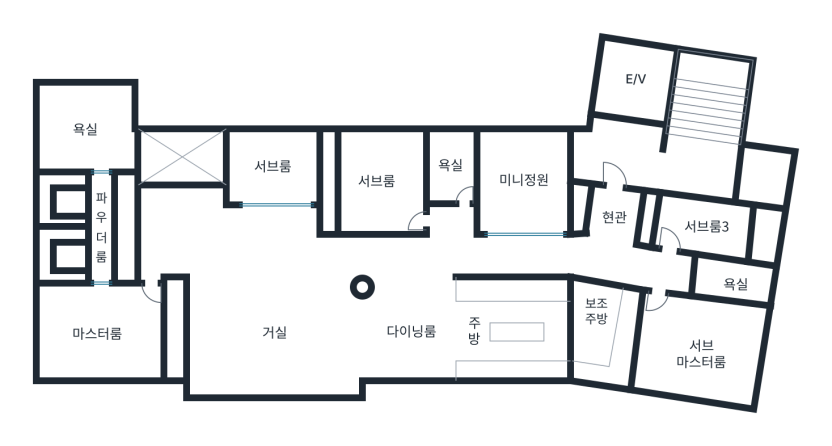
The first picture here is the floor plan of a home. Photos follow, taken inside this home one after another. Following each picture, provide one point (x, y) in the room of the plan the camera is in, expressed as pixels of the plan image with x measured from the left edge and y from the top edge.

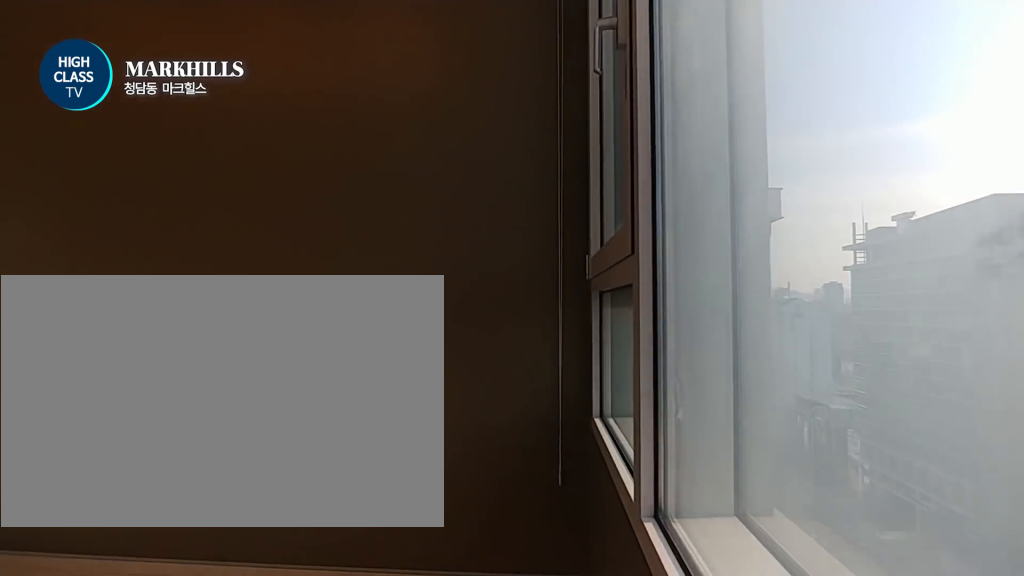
(272, 167)
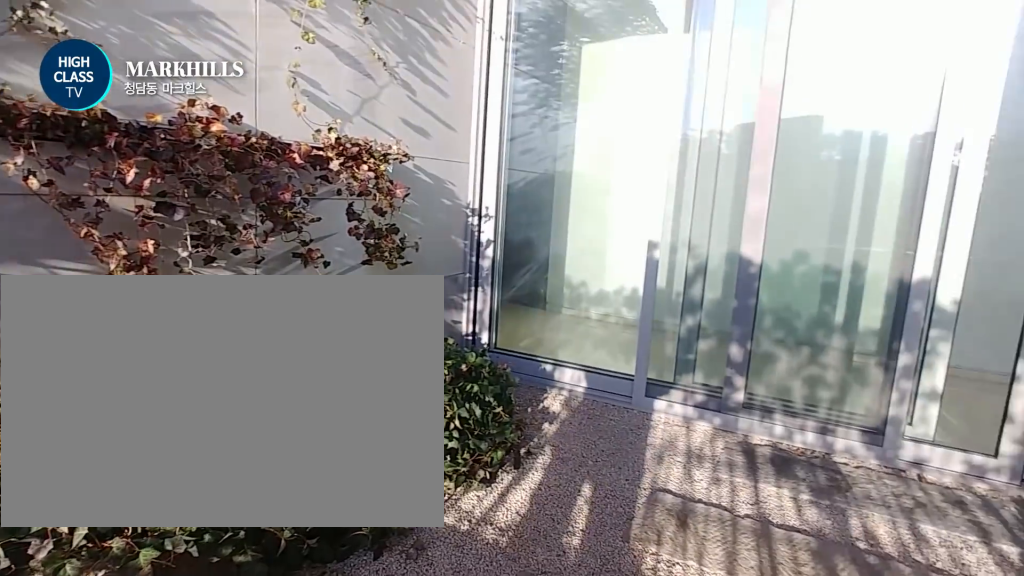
(523, 183)
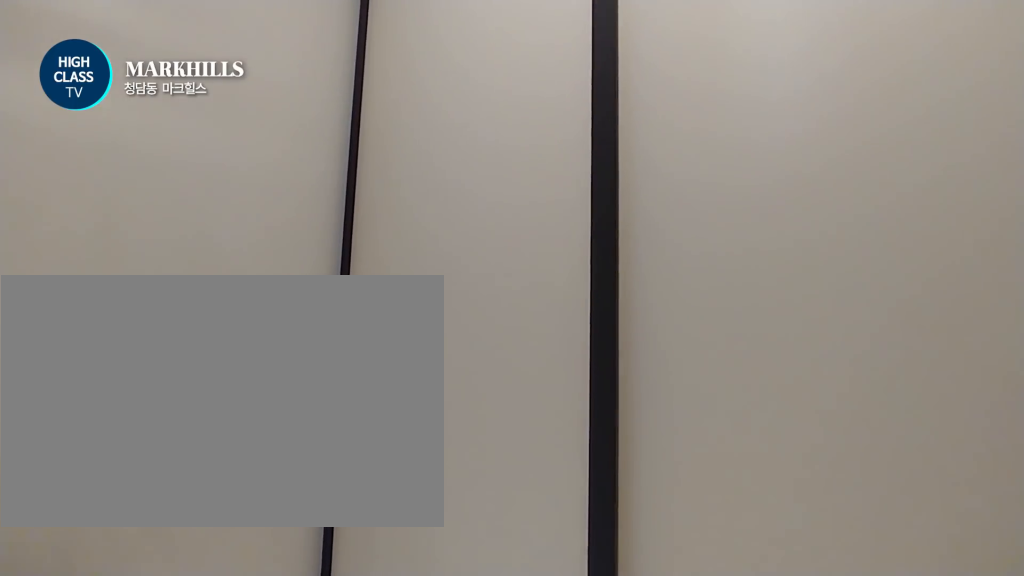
(704, 226)
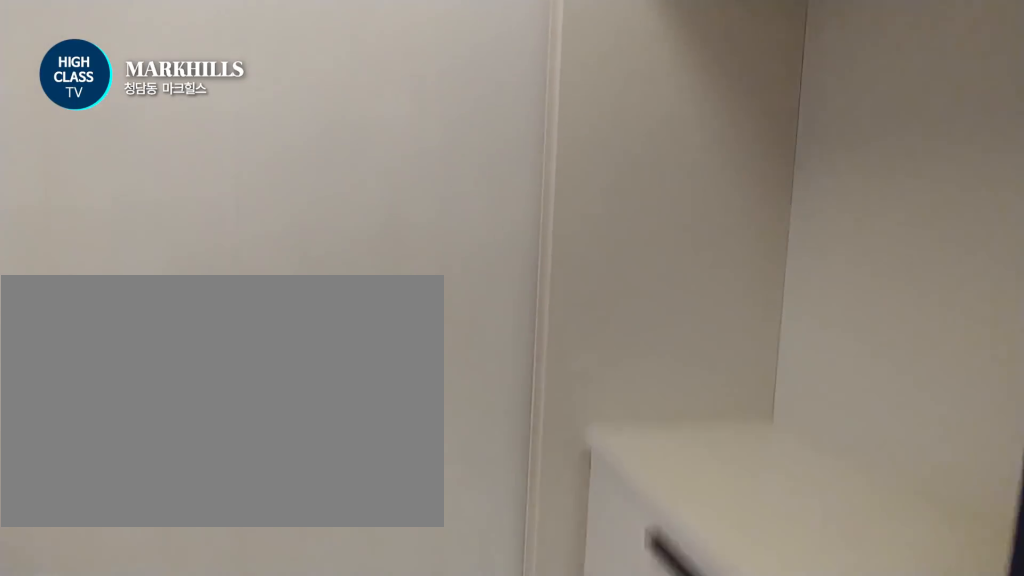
(704, 226)
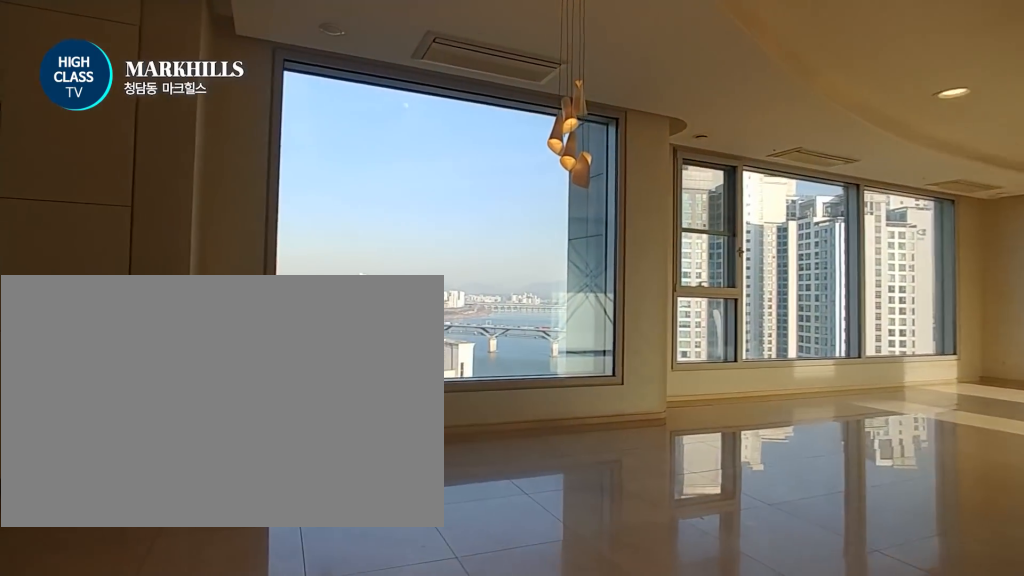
(256, 301)
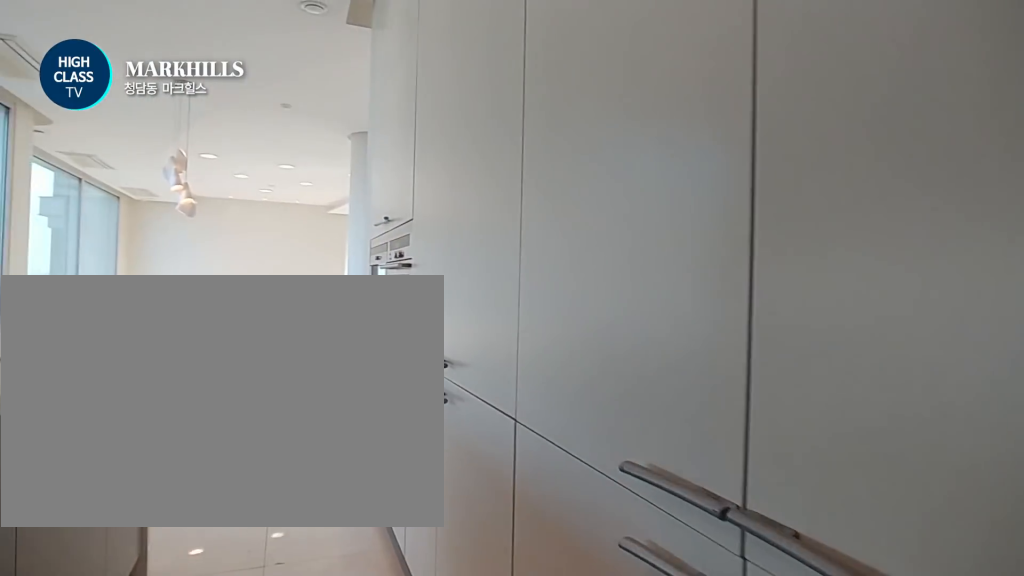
(465, 331)
